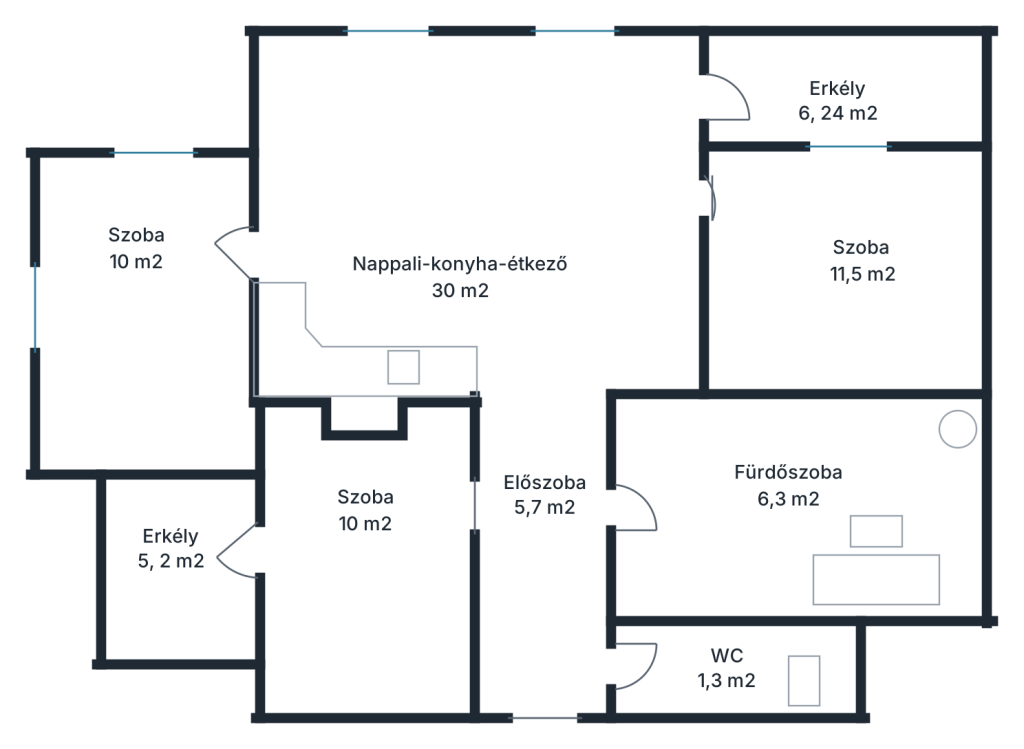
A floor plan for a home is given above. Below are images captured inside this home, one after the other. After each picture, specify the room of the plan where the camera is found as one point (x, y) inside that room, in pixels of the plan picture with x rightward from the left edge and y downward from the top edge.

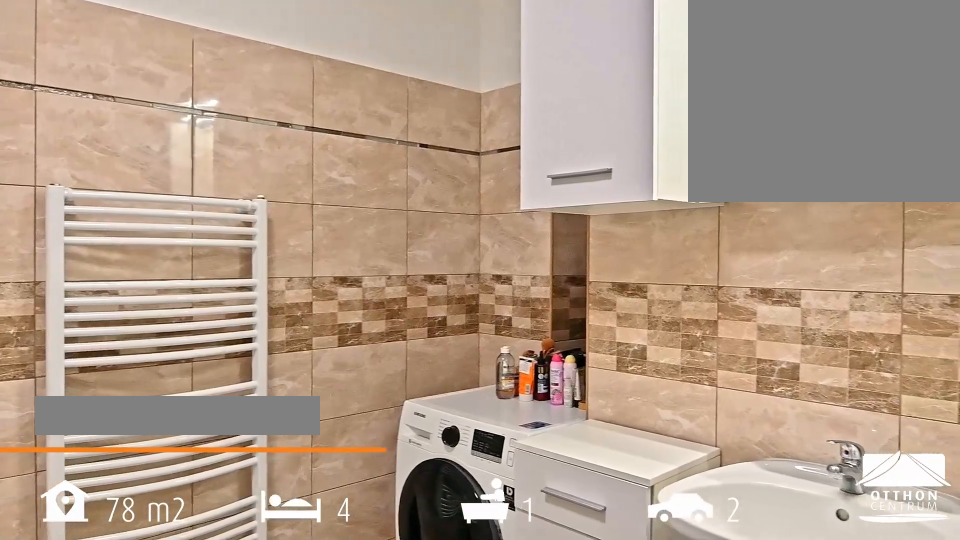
(803, 511)
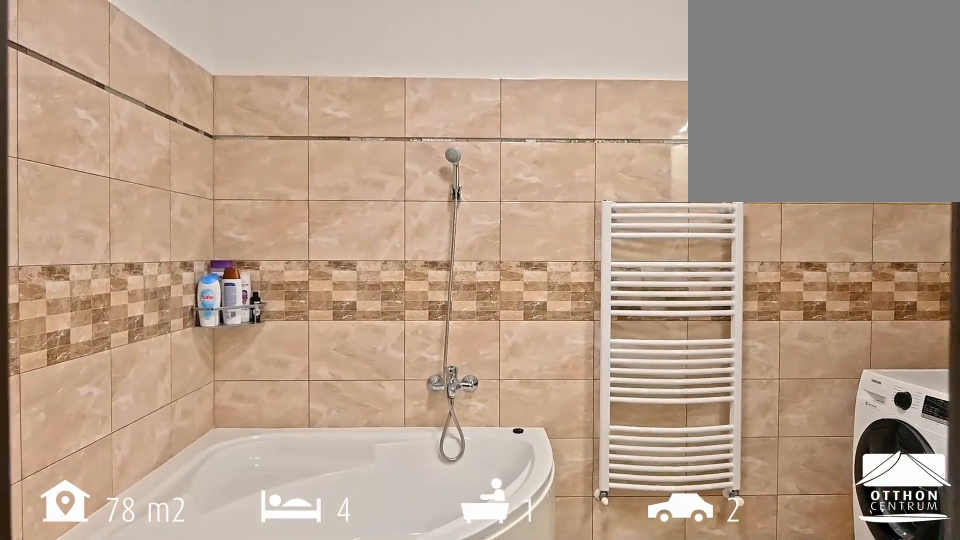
(803, 511)
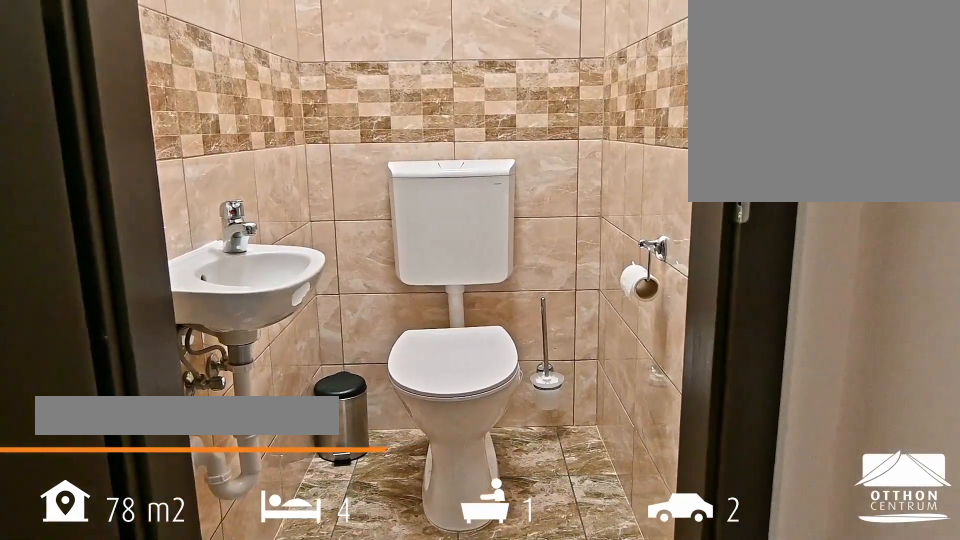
(724, 674)
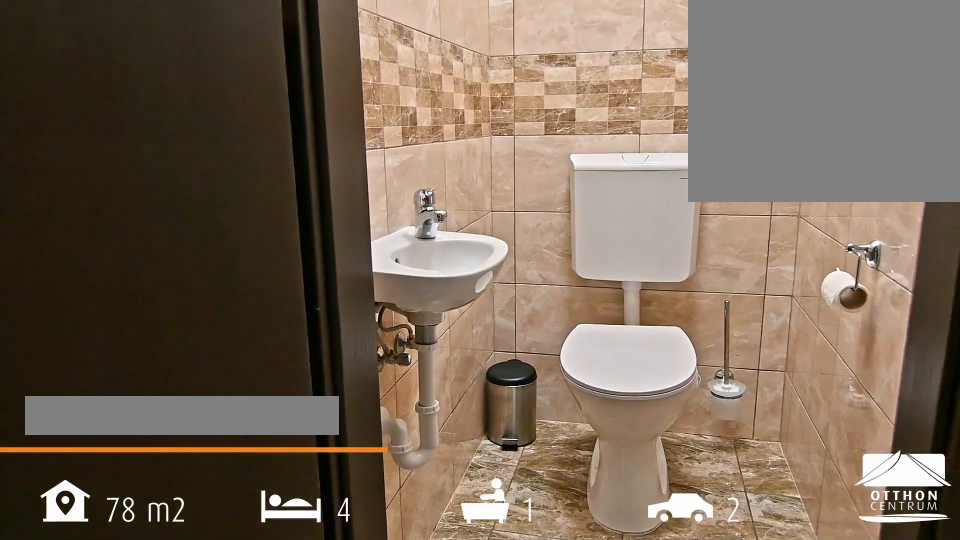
(724, 674)
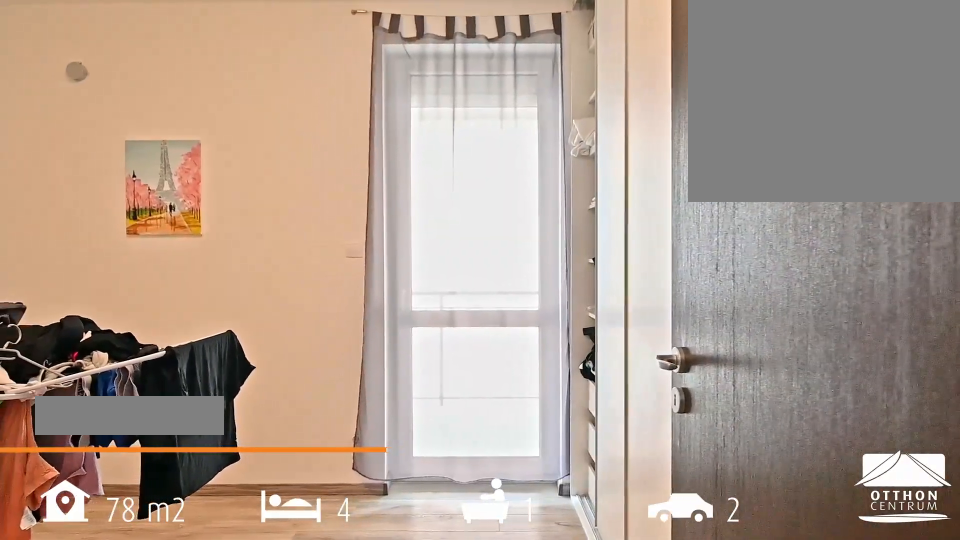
(379, 557)
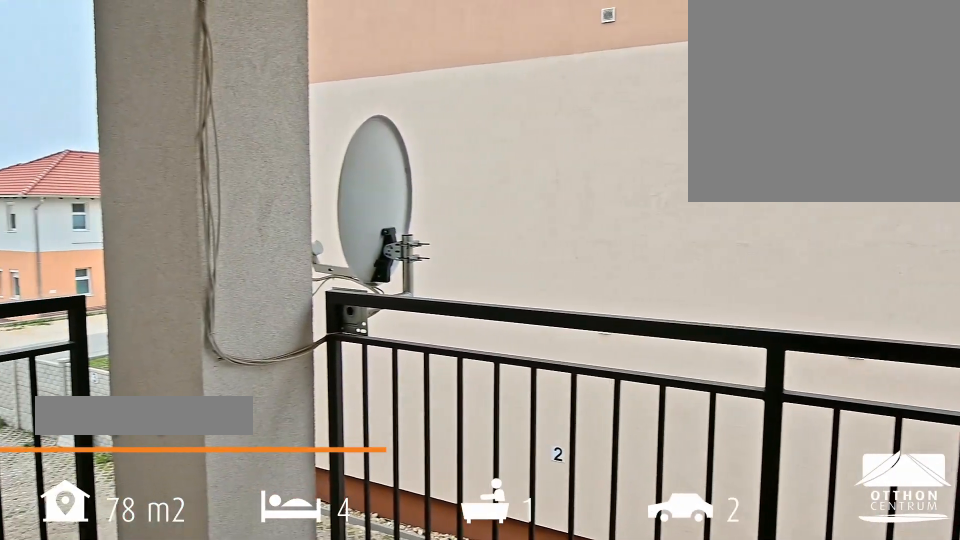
(176, 557)
